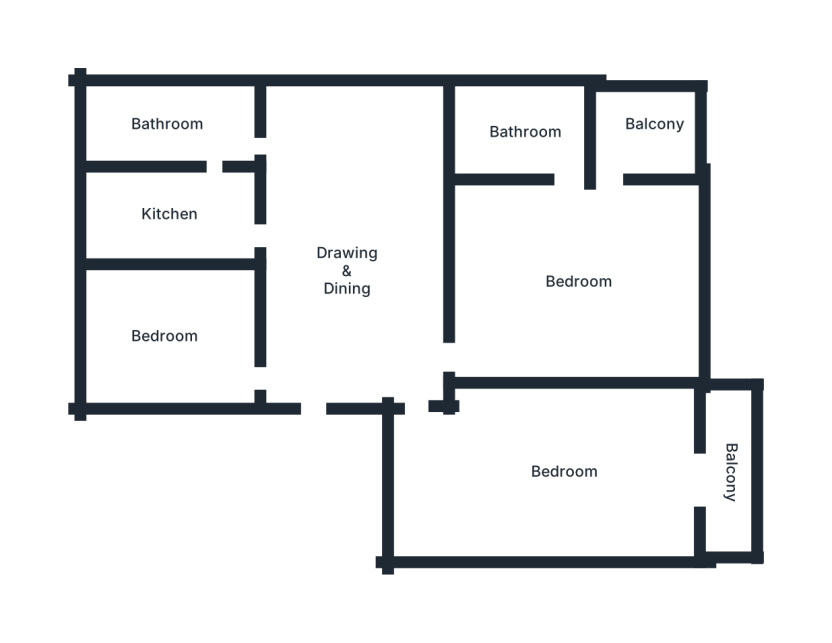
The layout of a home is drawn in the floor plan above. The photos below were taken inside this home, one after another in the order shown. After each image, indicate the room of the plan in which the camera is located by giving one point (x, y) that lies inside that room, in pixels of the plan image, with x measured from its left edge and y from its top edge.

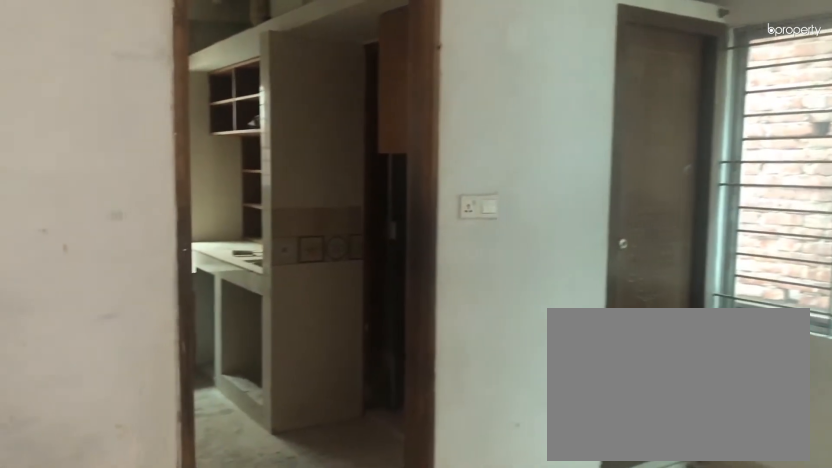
(354, 271)
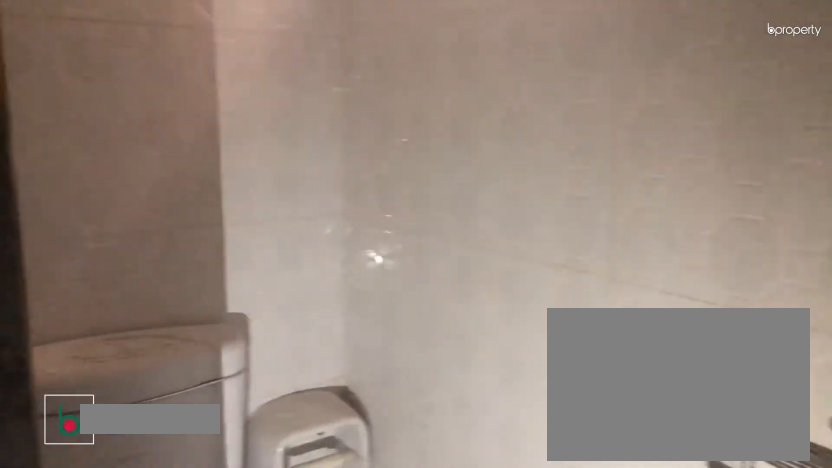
(169, 124)
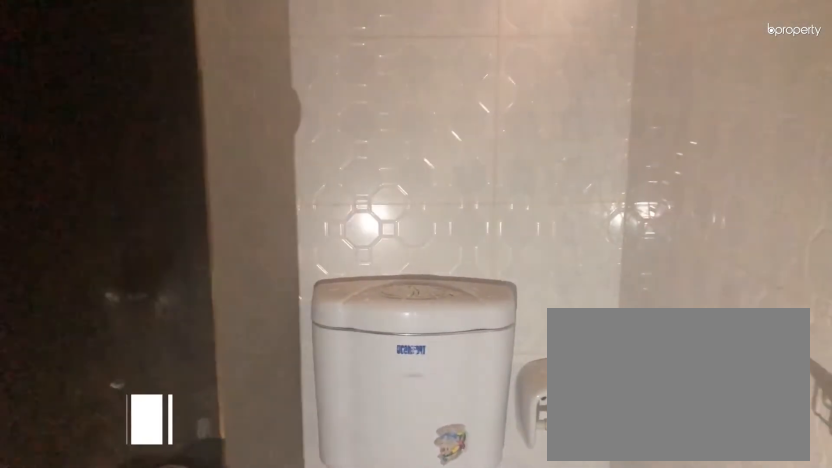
(169, 124)
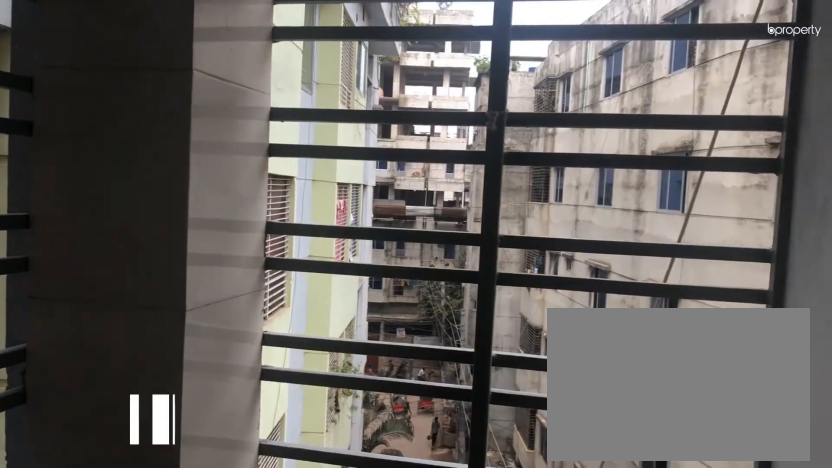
(650, 134)
